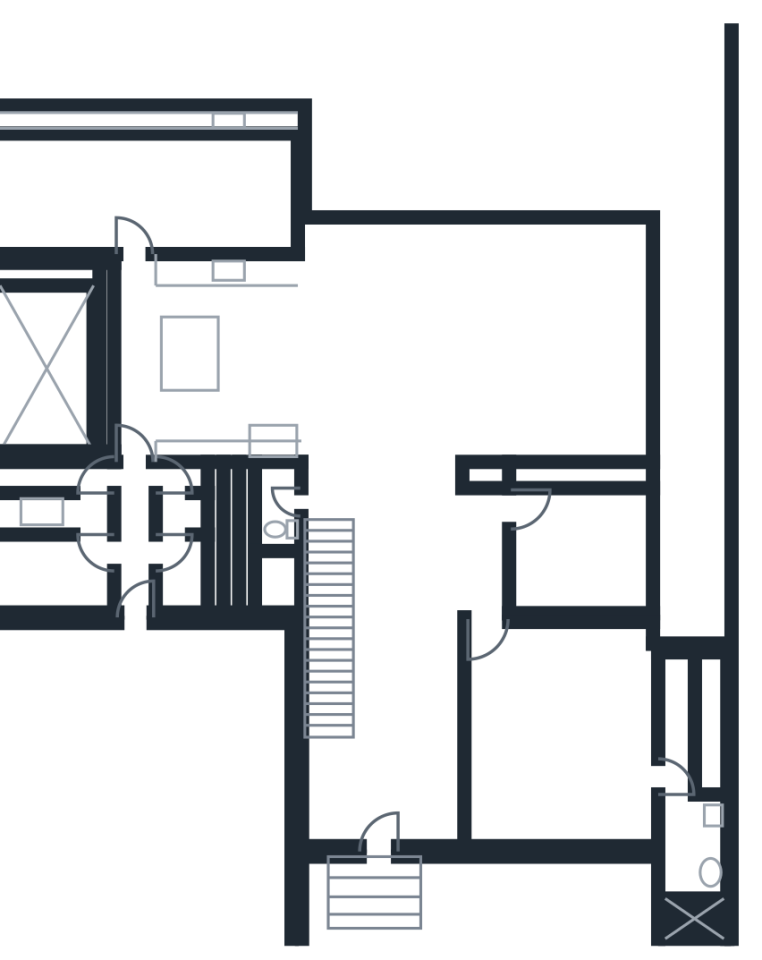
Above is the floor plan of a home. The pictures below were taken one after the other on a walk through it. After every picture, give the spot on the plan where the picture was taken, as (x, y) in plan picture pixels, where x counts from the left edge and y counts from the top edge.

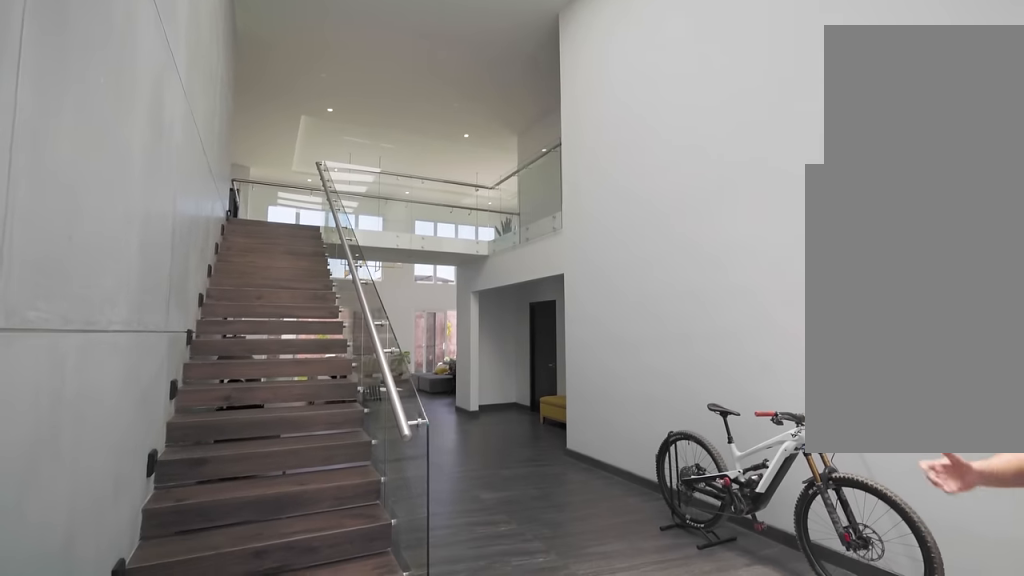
(384, 825)
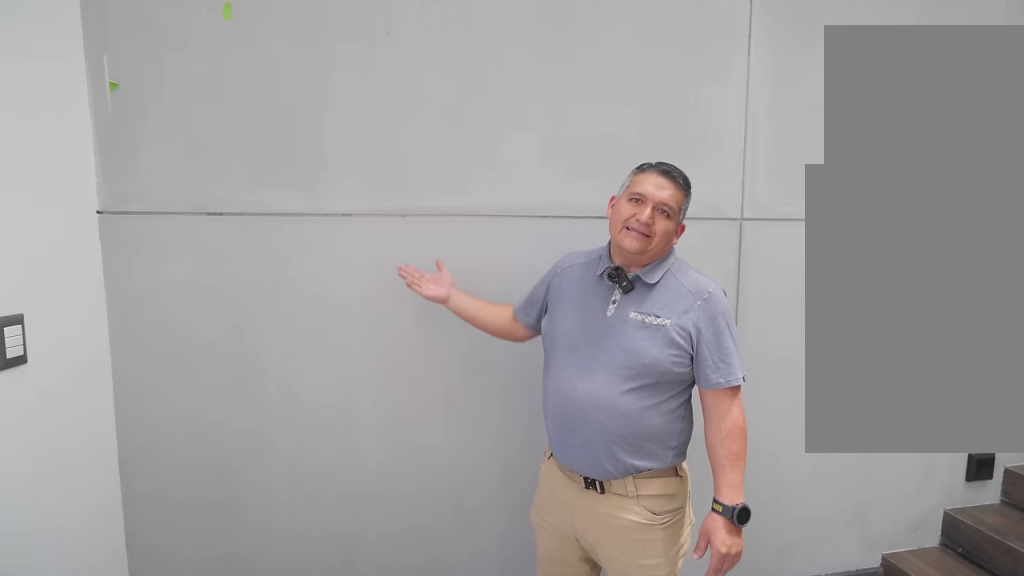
(372, 805)
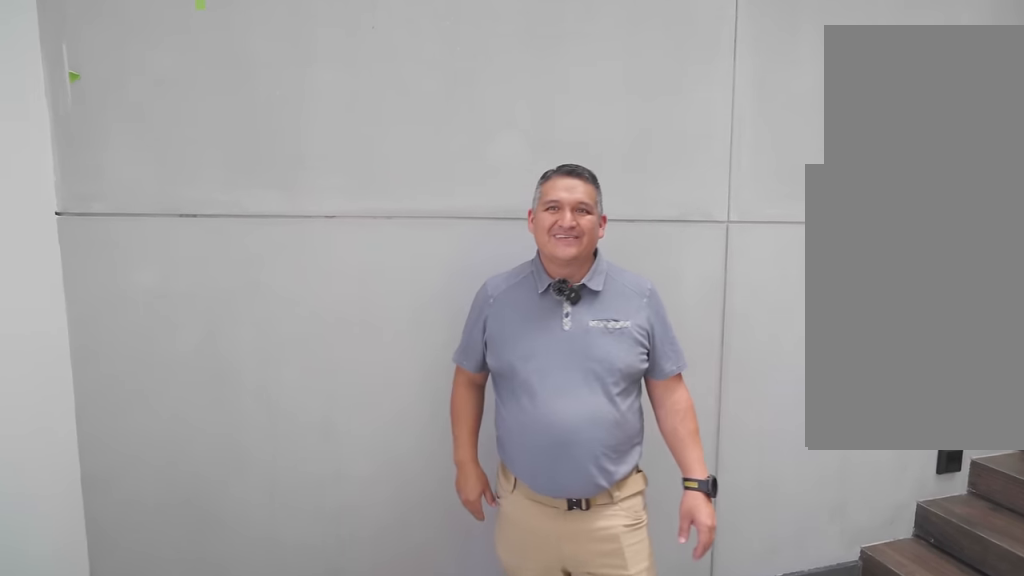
(372, 805)
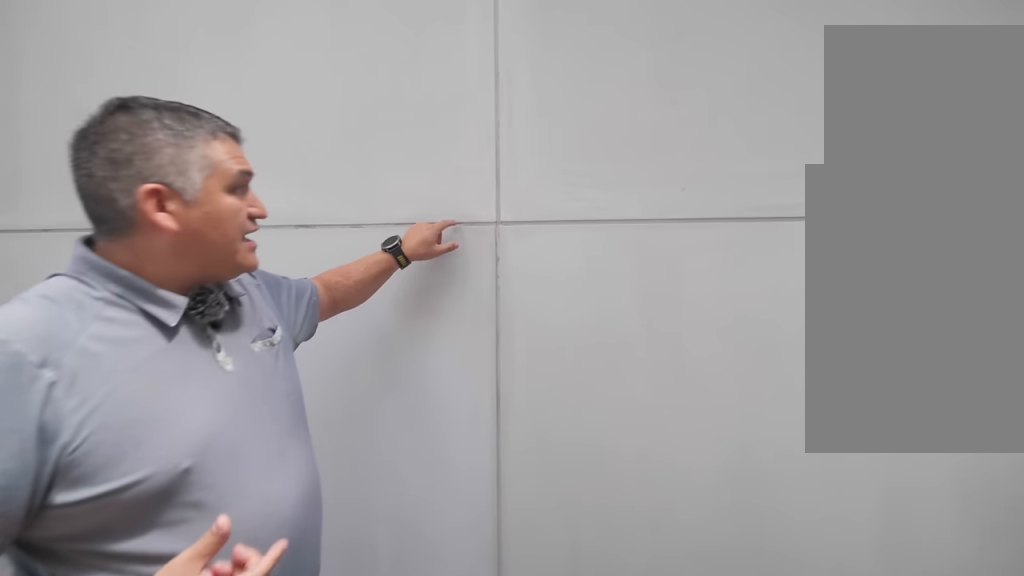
(355, 803)
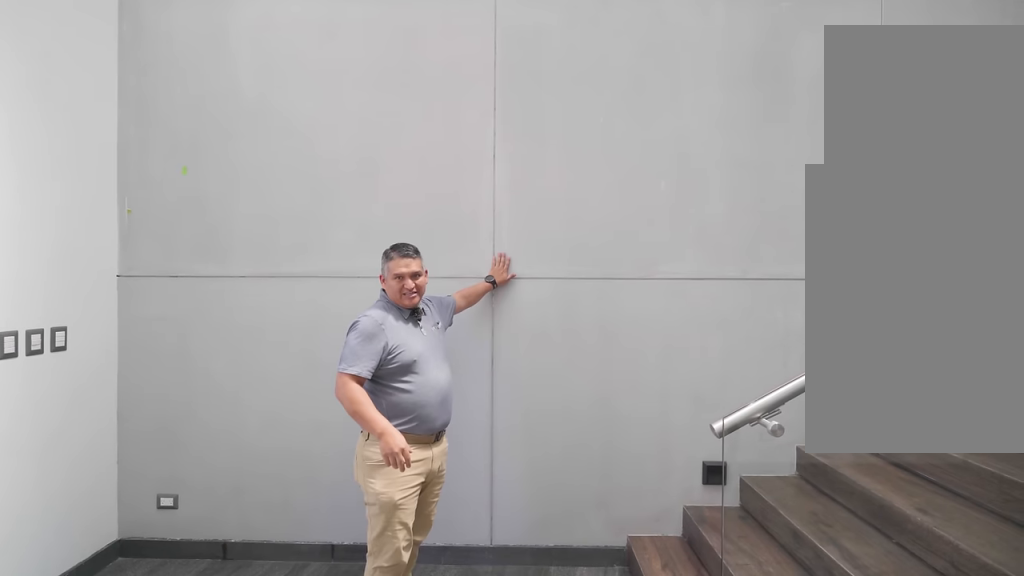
(372, 791)
